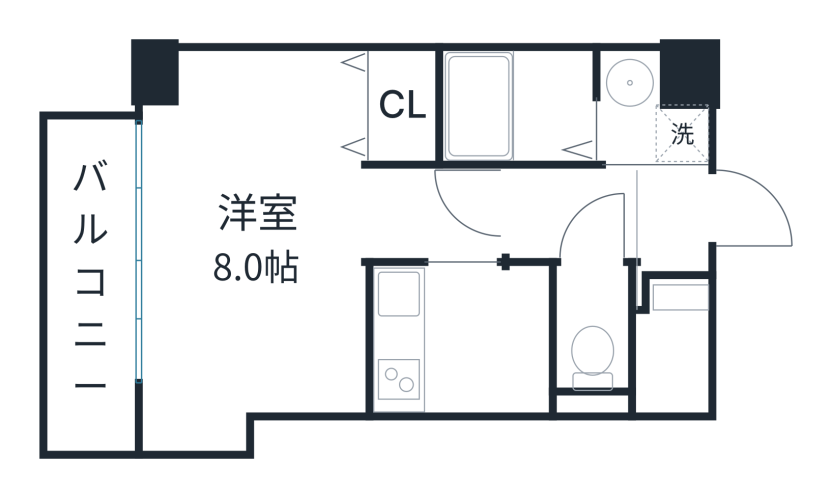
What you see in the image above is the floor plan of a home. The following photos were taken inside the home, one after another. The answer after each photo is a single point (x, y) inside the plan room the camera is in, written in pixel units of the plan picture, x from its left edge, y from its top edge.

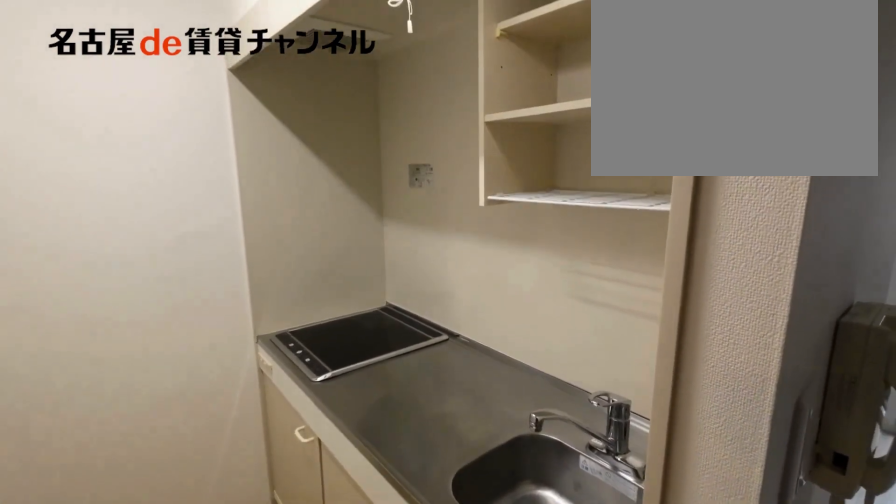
(460, 339)
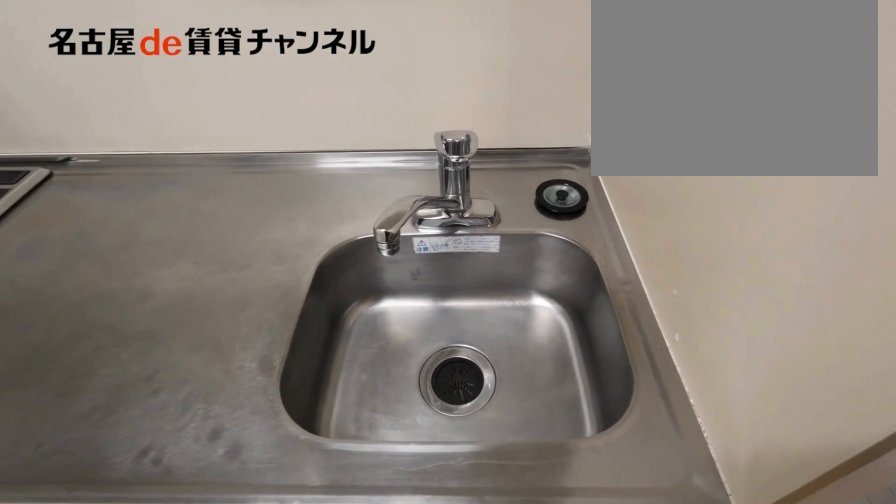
(460, 339)
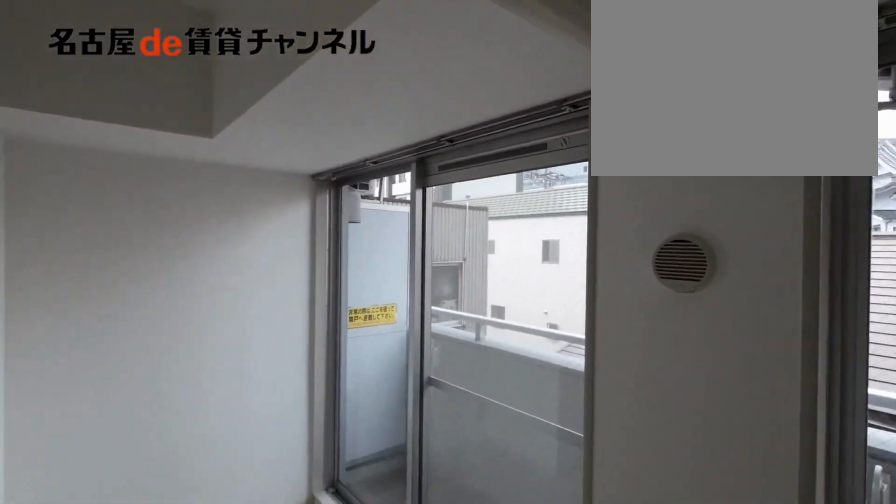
(275, 240)
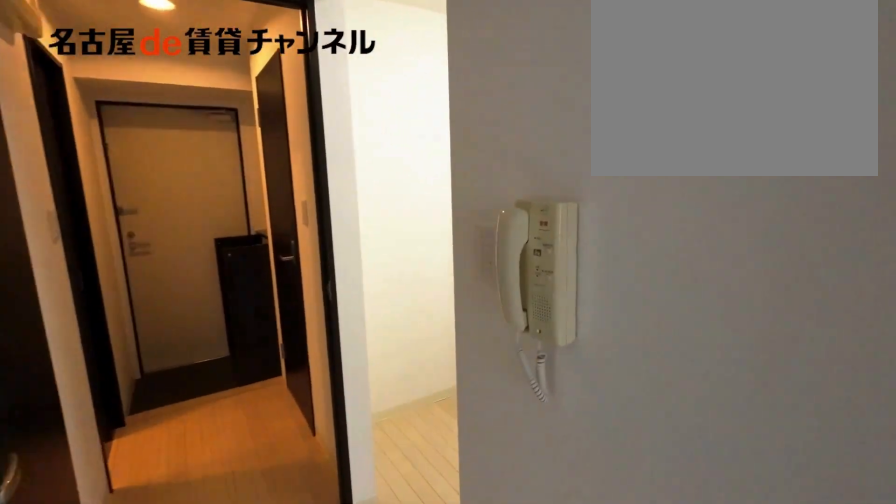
(432, 214)
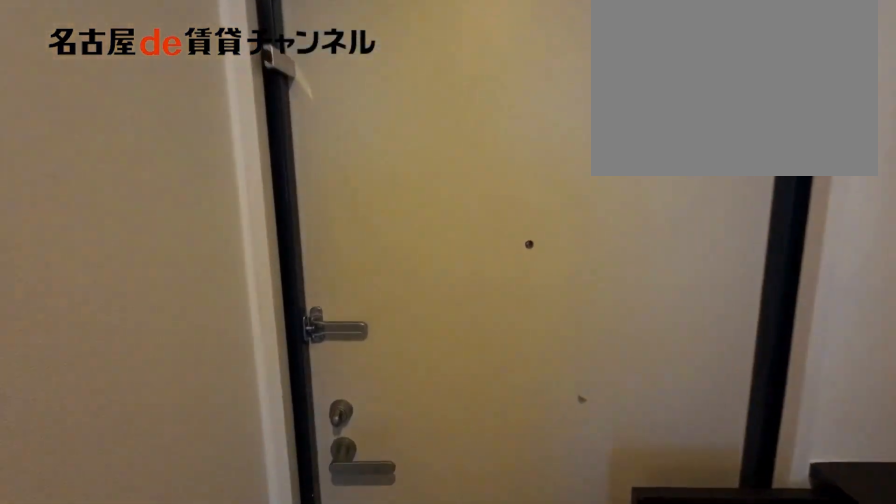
(574, 214)
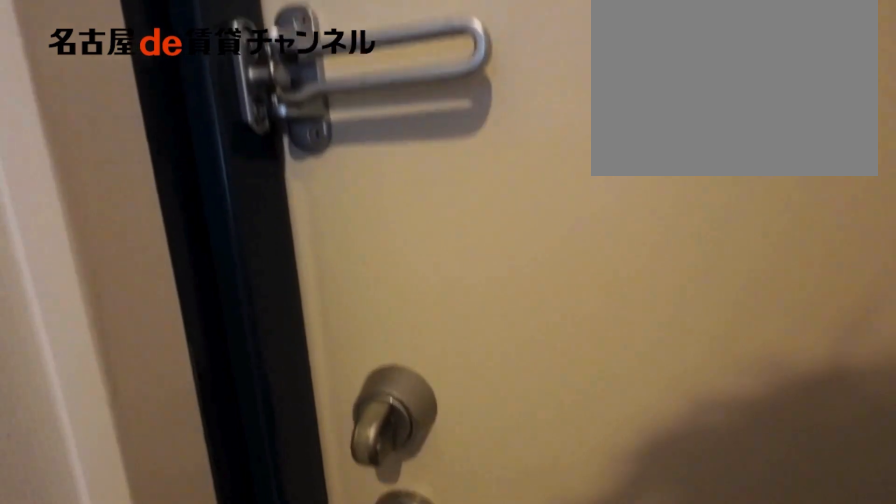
(670, 226)
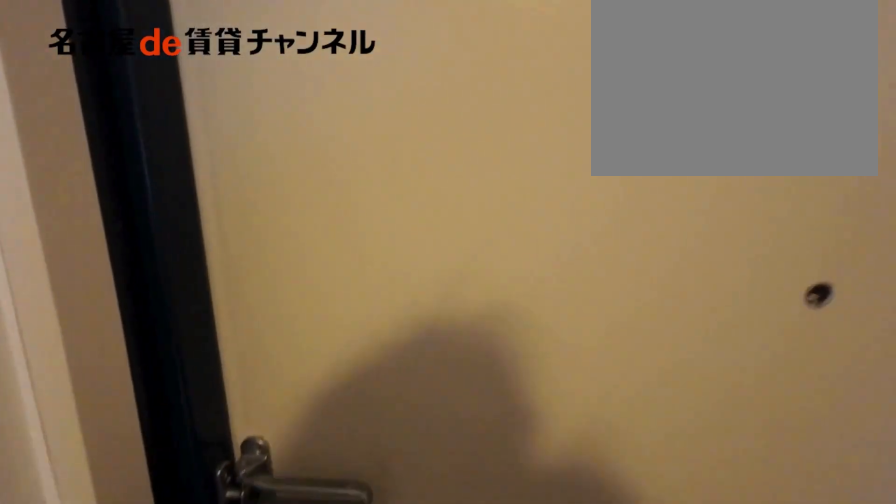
(670, 226)
